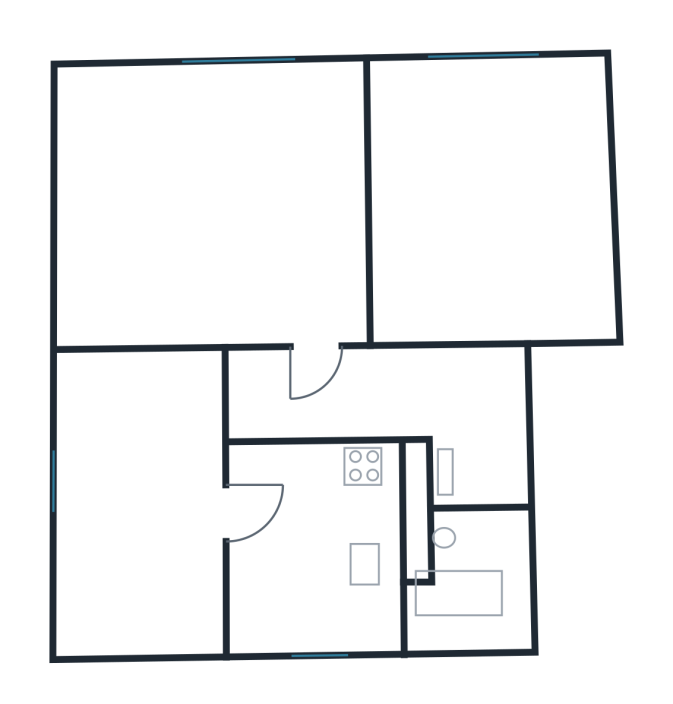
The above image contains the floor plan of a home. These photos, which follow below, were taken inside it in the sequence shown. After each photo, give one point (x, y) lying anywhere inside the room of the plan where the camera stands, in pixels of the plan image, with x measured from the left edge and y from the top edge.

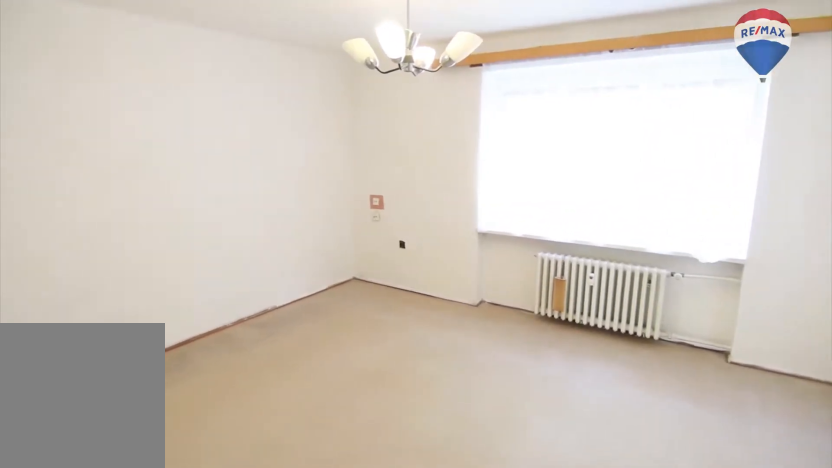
(232, 235)
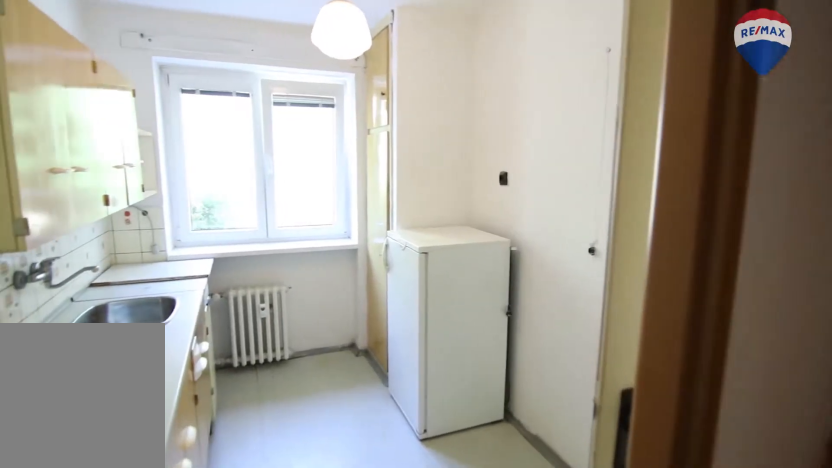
(293, 564)
